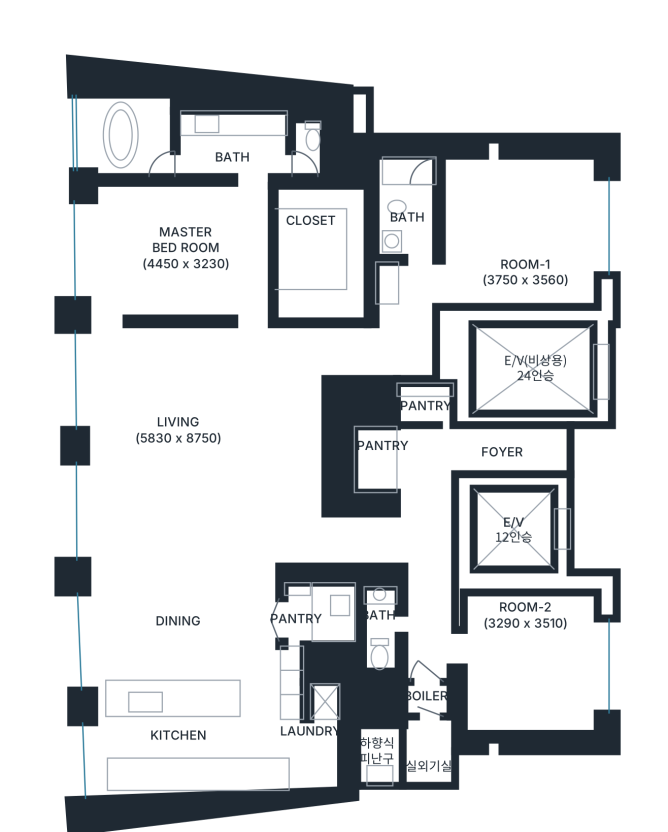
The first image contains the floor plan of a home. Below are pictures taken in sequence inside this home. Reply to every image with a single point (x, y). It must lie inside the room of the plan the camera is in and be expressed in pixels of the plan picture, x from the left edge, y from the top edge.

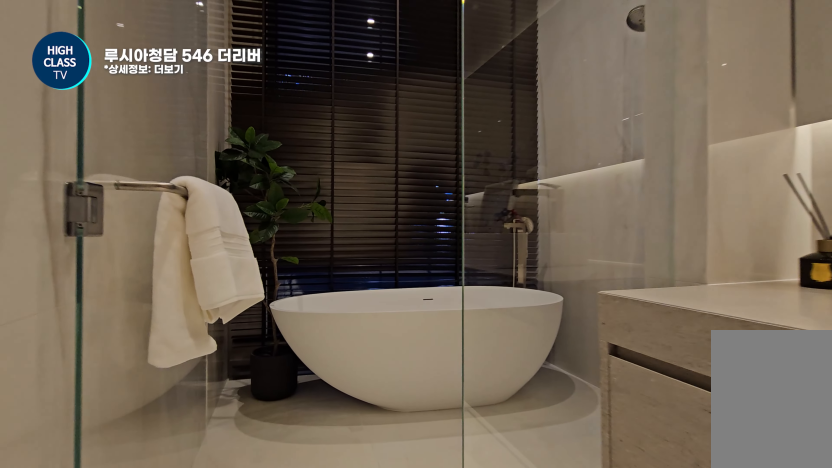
(203, 137)
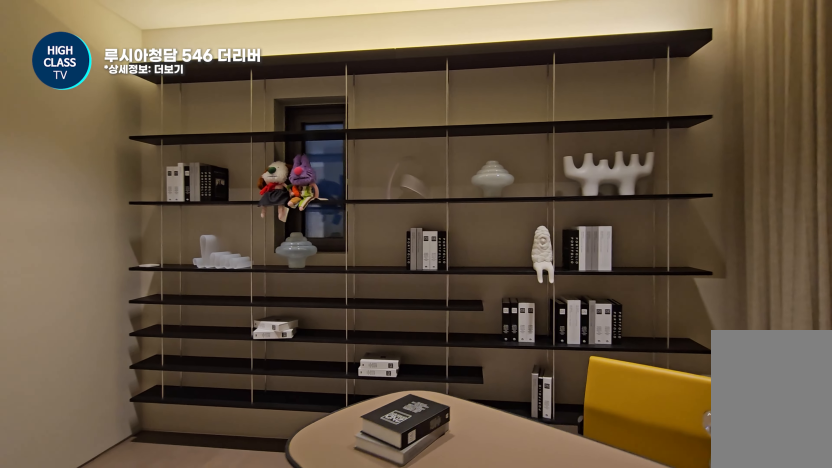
(485, 227)
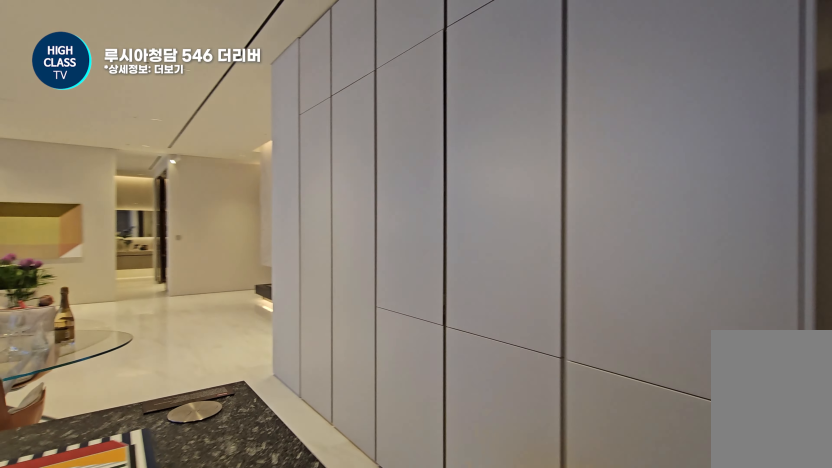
(211, 657)
